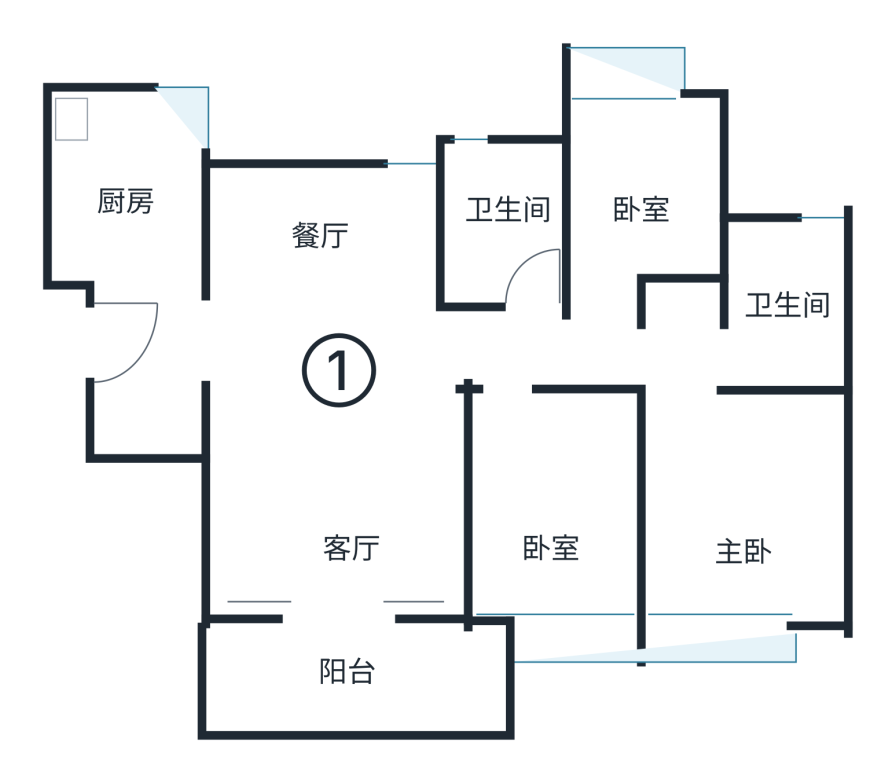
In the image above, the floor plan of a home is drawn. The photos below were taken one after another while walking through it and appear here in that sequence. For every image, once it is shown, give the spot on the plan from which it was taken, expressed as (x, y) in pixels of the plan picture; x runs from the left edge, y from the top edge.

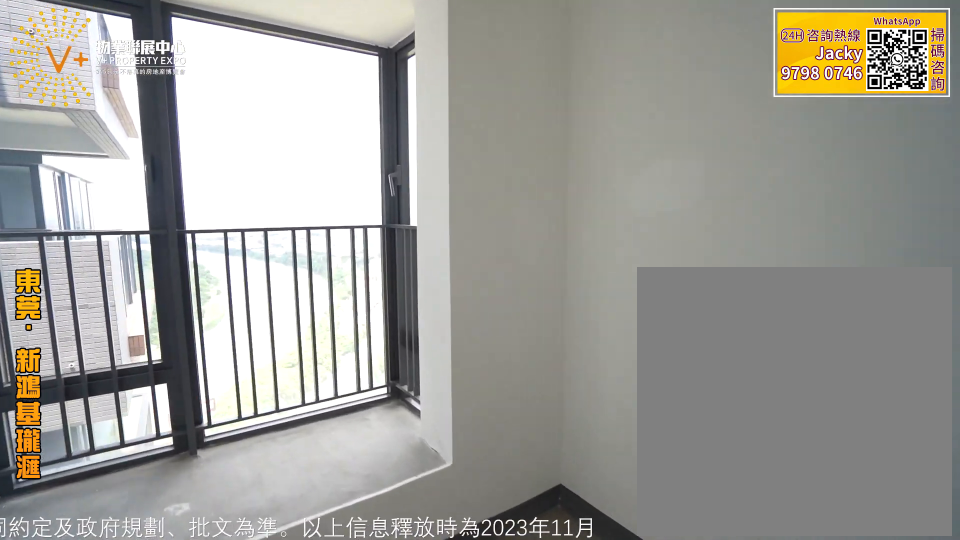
(635, 186)
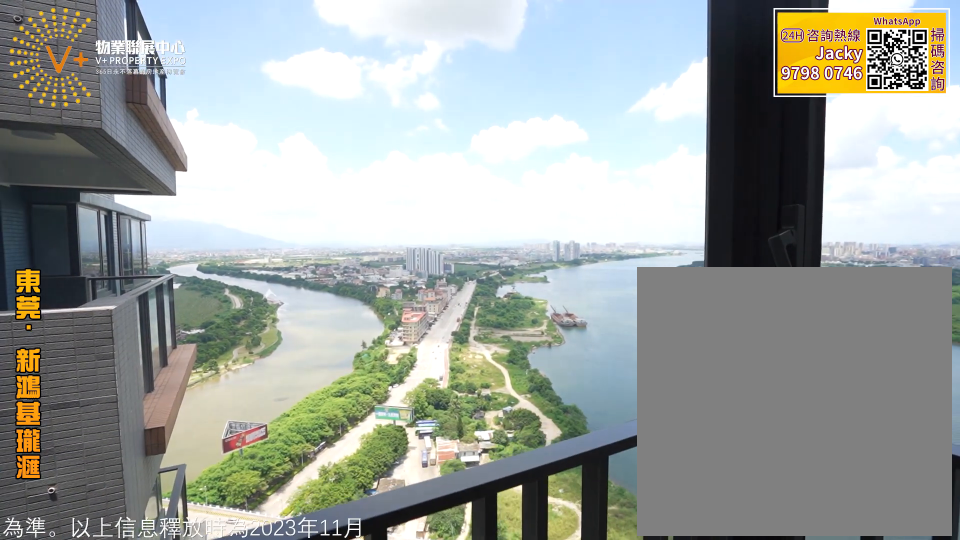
(635, 193)
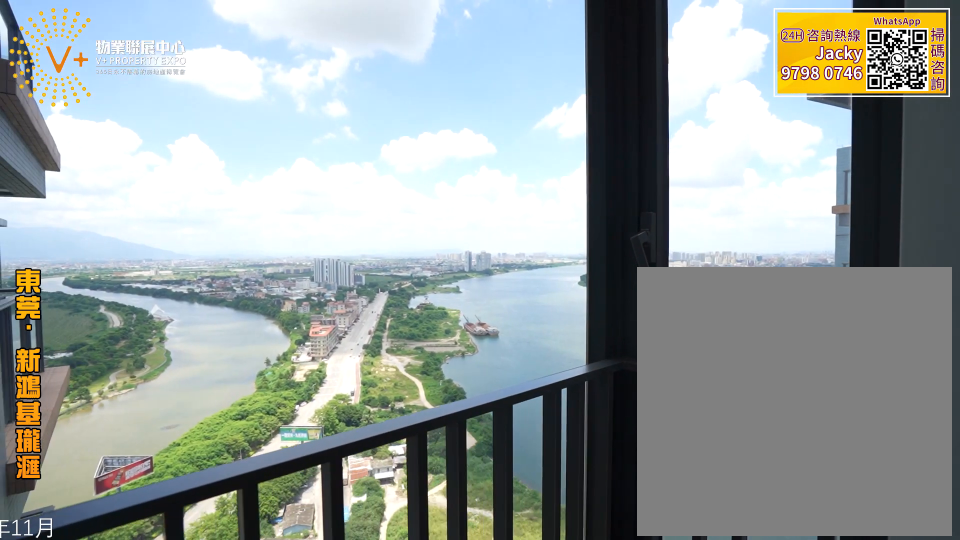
(636, 196)
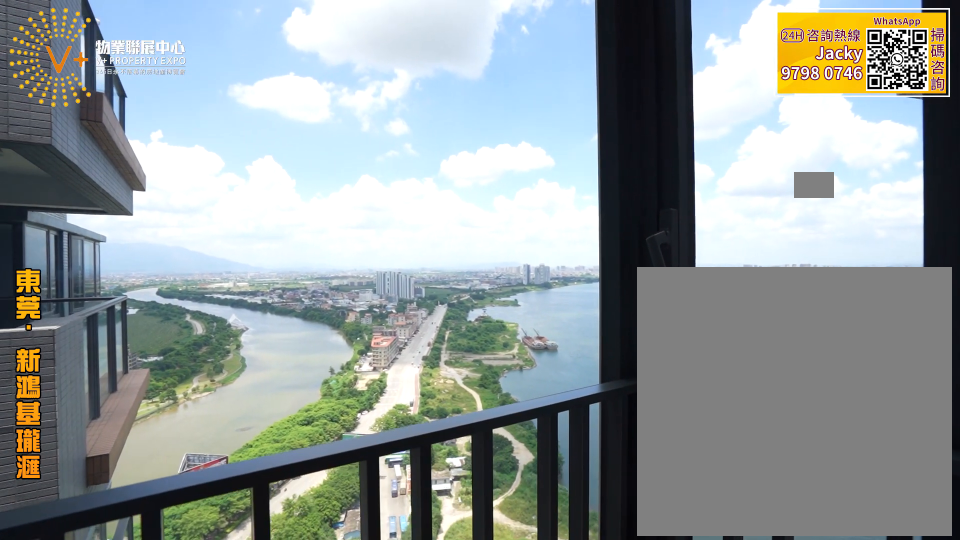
(635, 194)
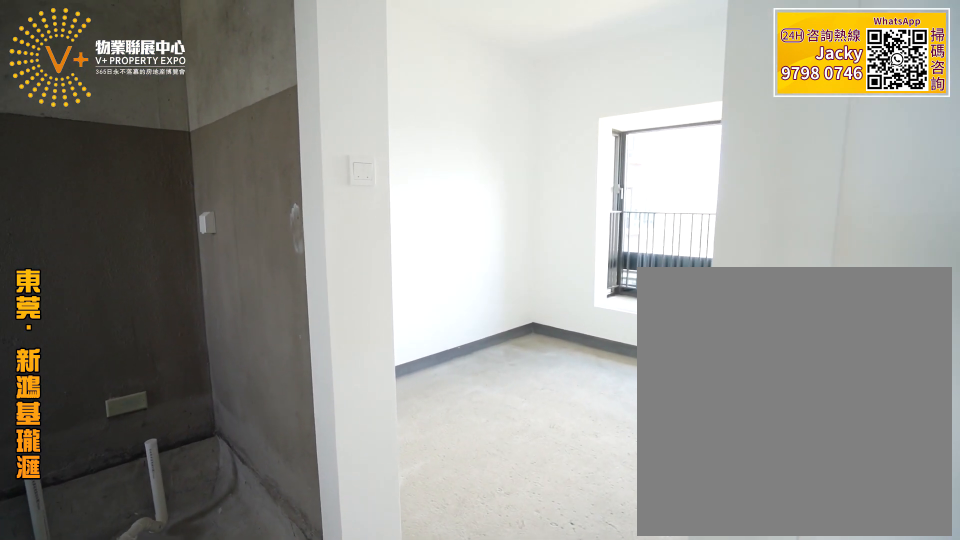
(692, 451)
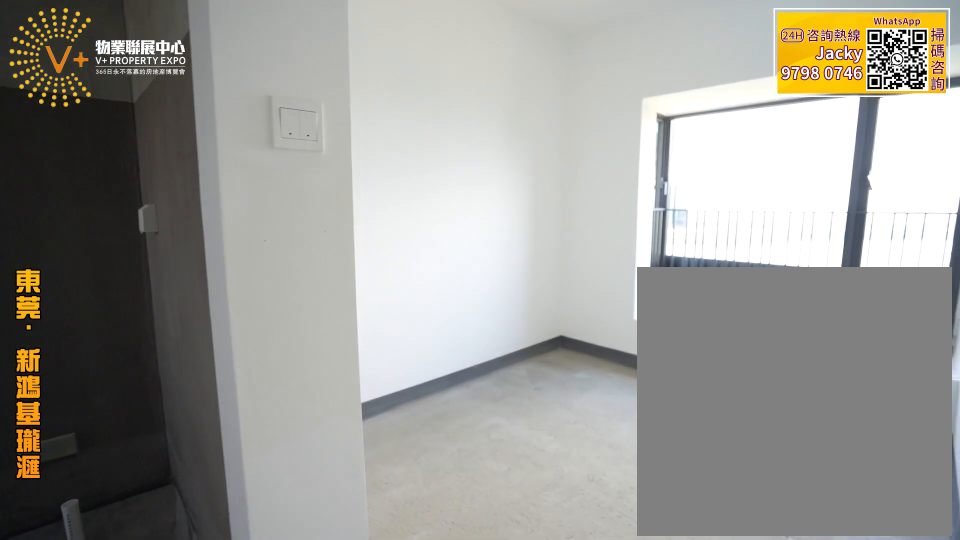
(691, 451)
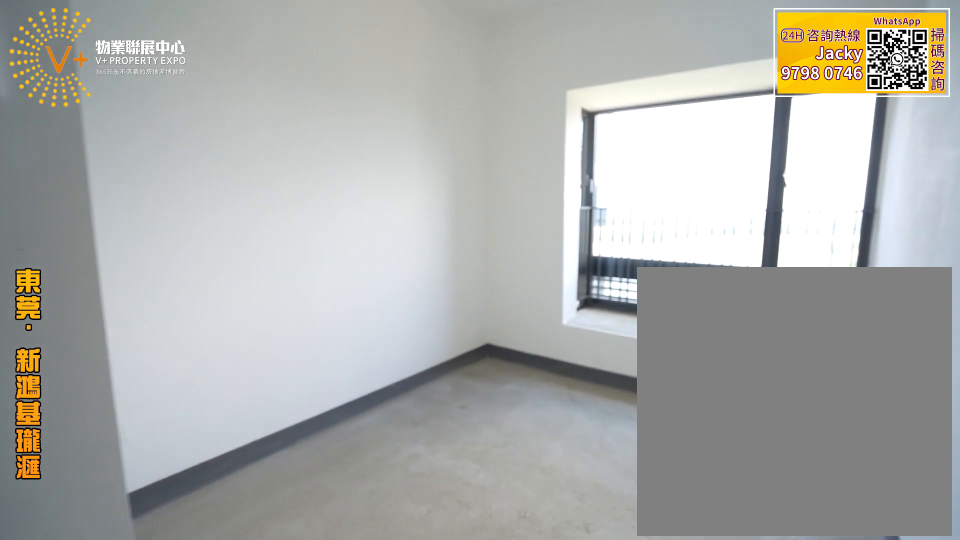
(687, 450)
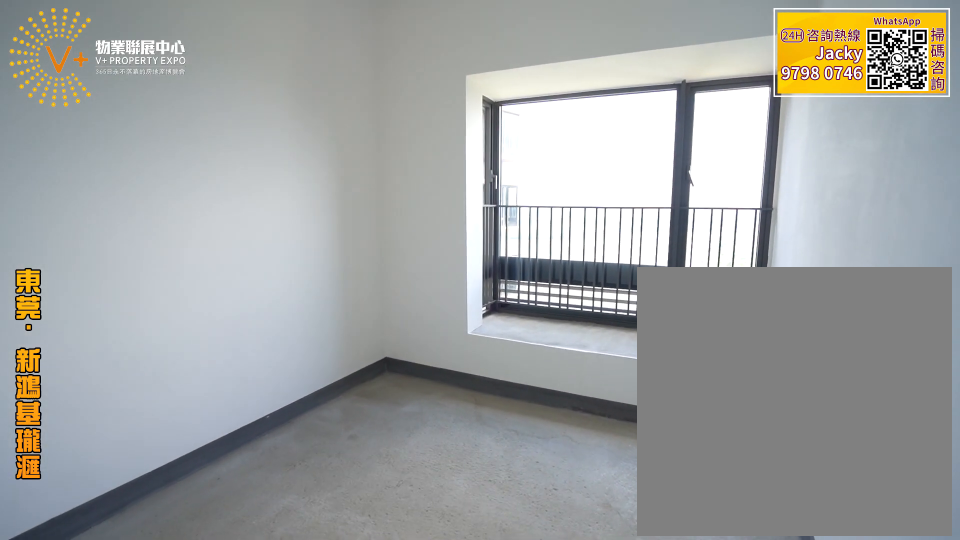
(685, 425)
